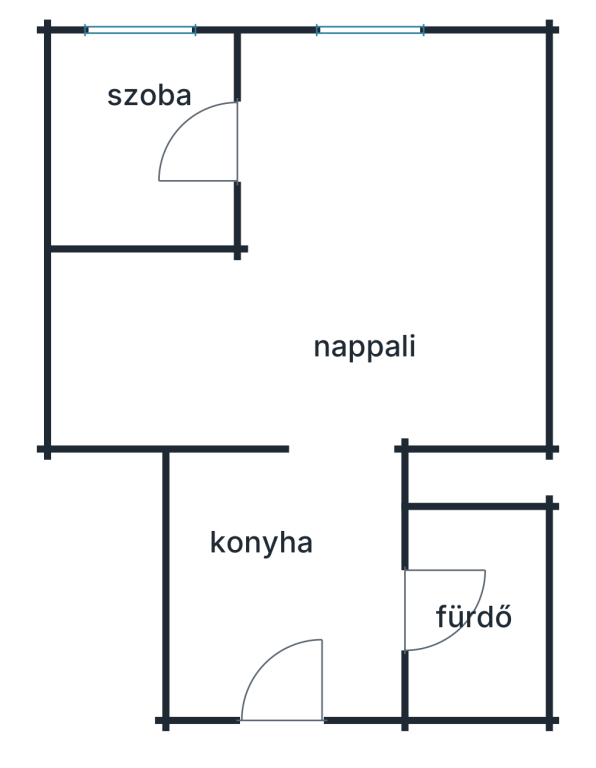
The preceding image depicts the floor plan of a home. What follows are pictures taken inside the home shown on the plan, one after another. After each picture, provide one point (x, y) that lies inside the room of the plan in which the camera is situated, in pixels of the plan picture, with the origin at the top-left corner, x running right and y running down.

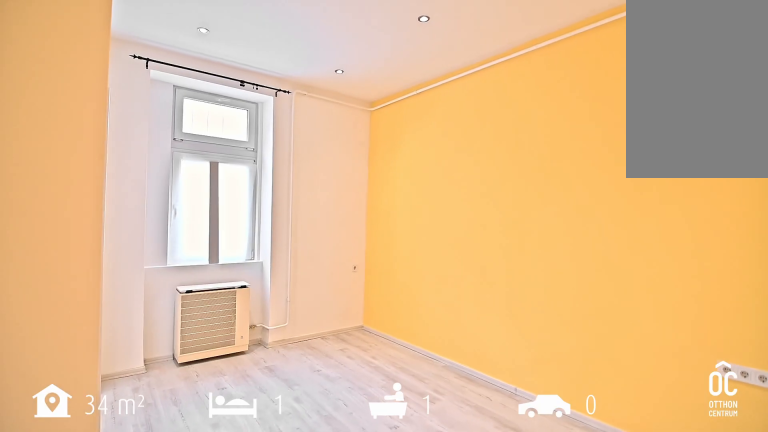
(374, 282)
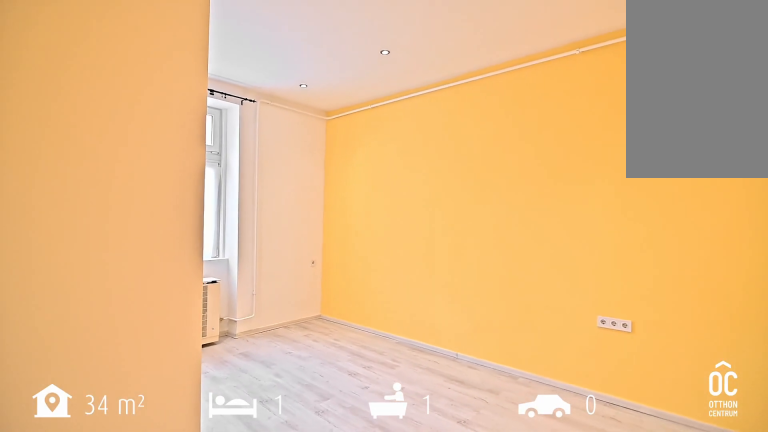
(374, 282)
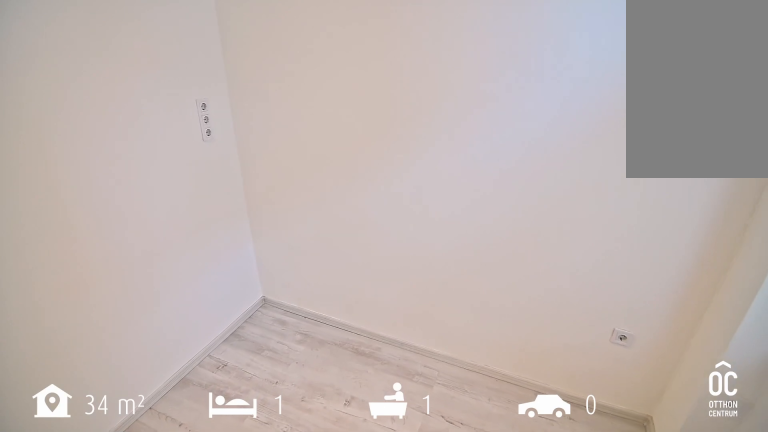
(140, 139)
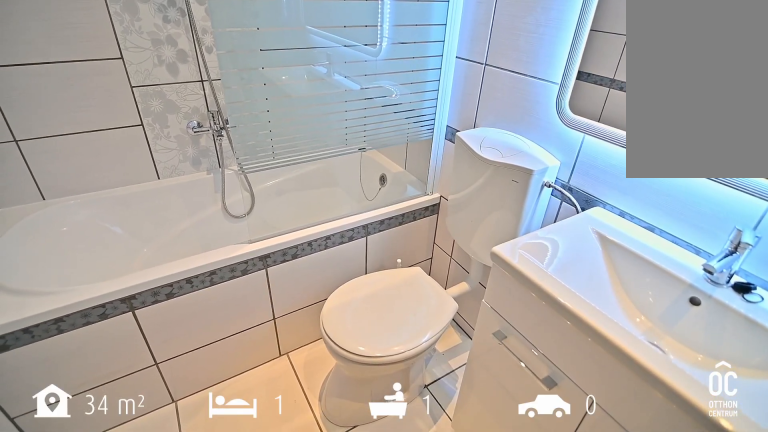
(477, 611)
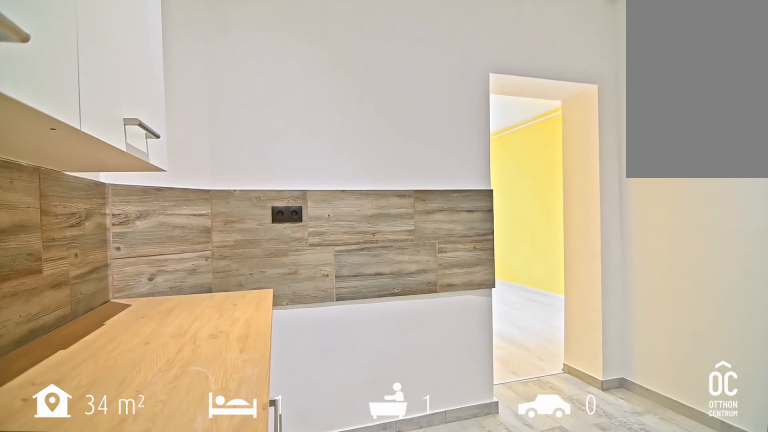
(281, 587)
